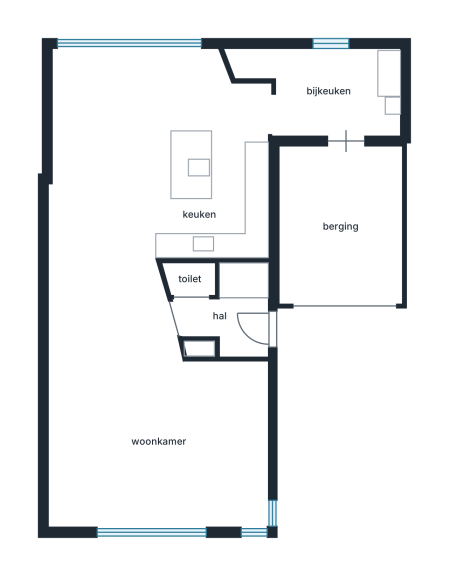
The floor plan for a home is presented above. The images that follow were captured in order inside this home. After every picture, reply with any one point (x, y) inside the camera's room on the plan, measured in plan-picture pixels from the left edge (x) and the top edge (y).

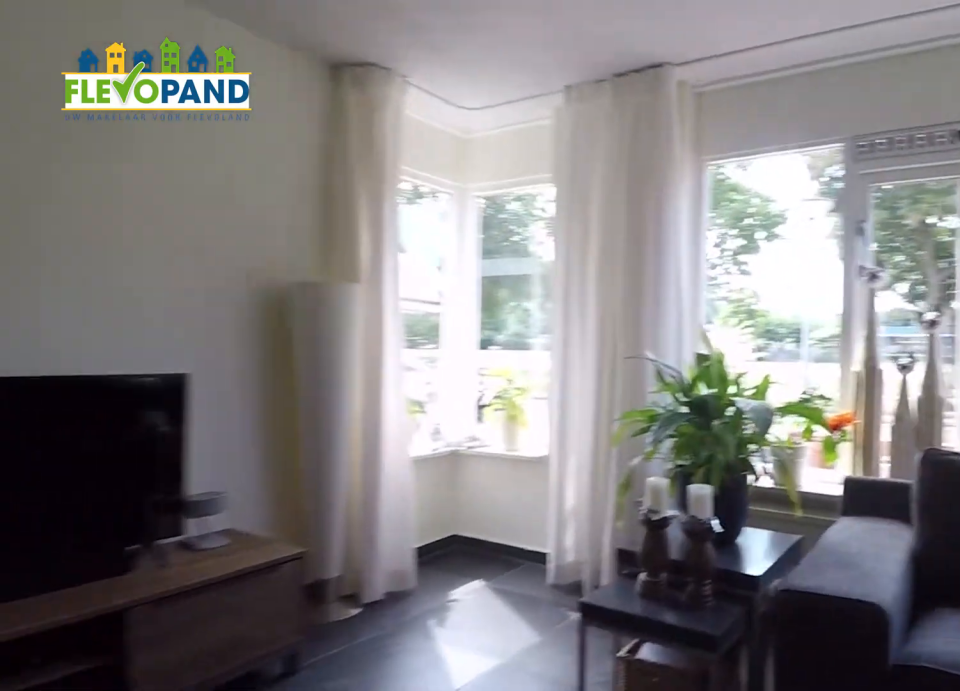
(121, 380)
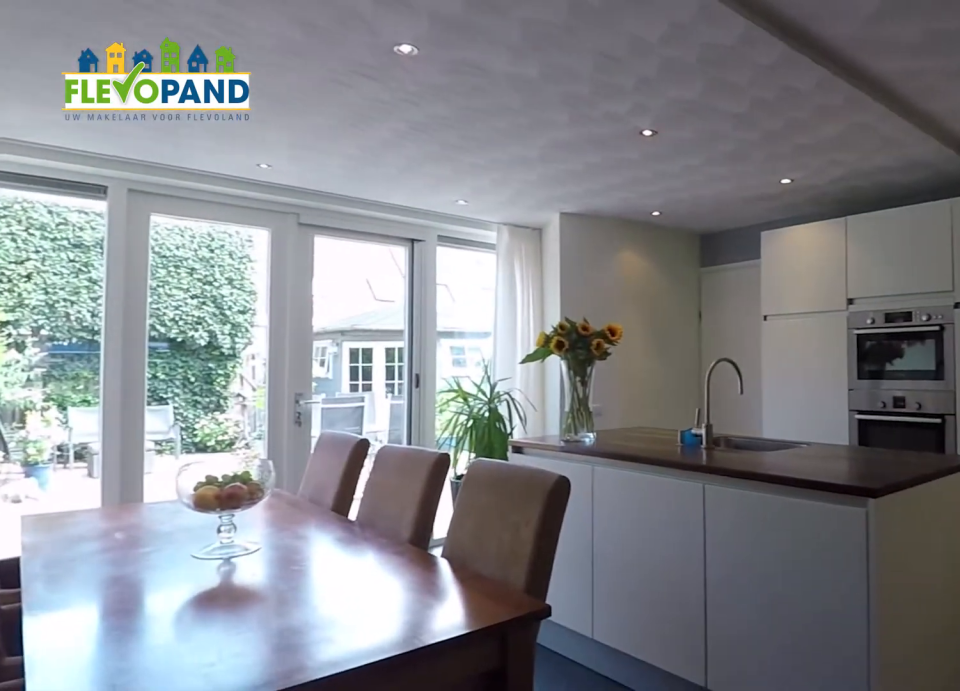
(156, 154)
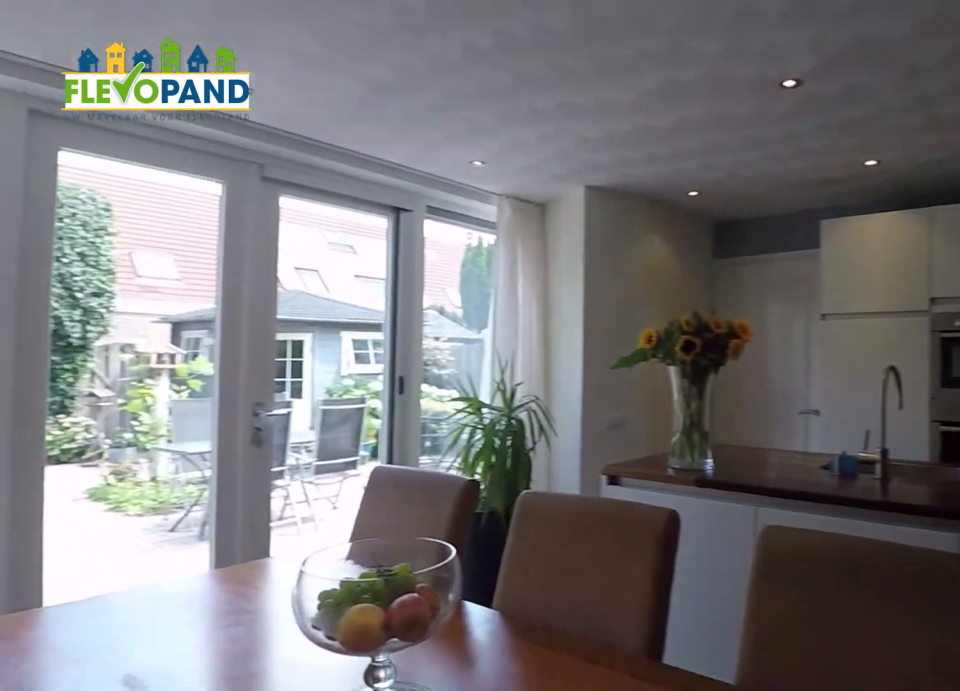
(156, 154)
